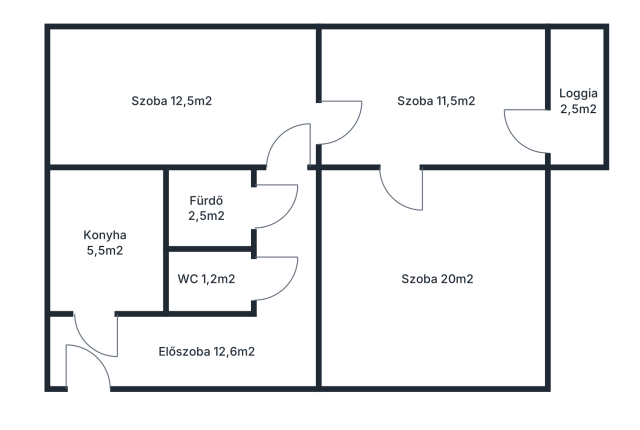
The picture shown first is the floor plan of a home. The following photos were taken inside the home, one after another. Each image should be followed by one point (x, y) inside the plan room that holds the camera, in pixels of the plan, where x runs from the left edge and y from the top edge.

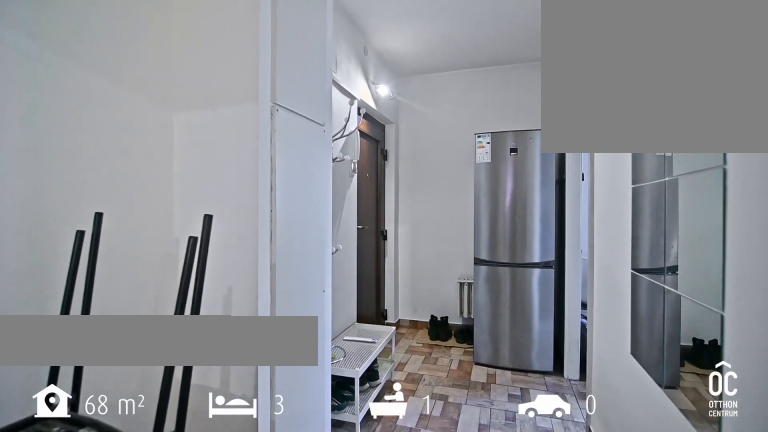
(274, 347)
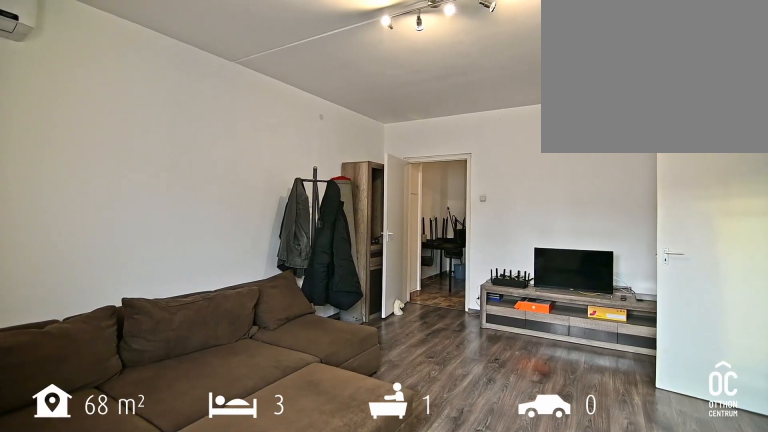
(434, 282)
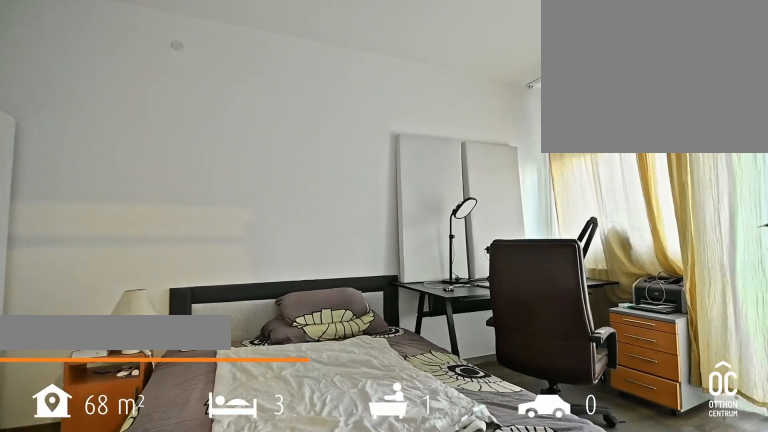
(428, 97)
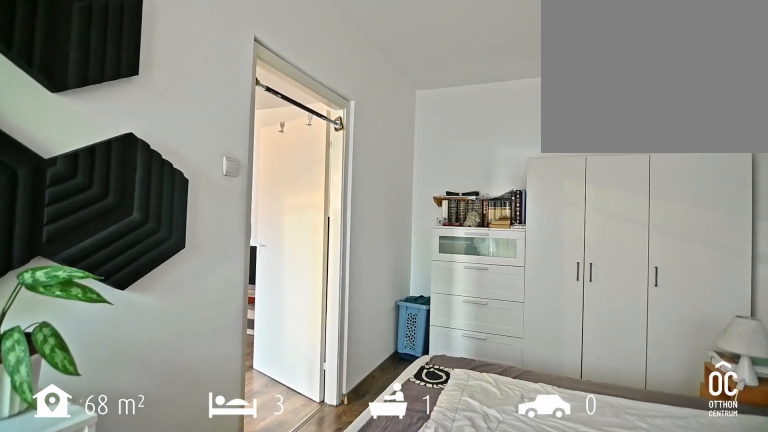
(428, 97)
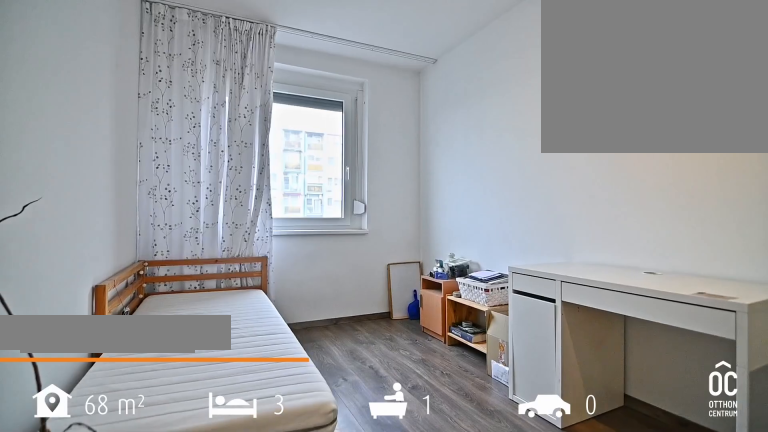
(183, 99)
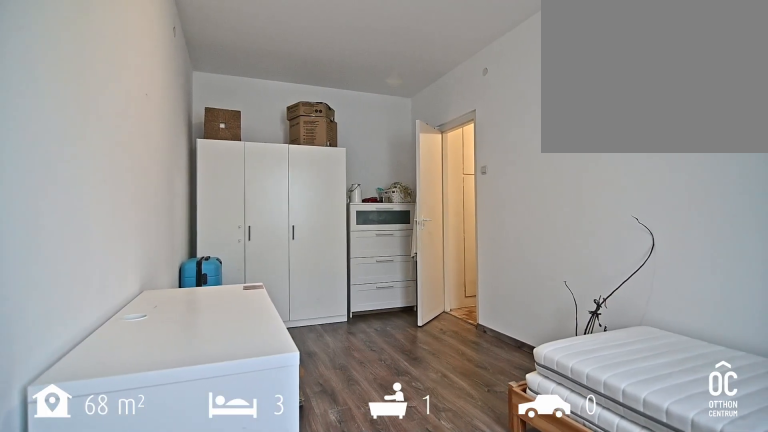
(183, 99)
